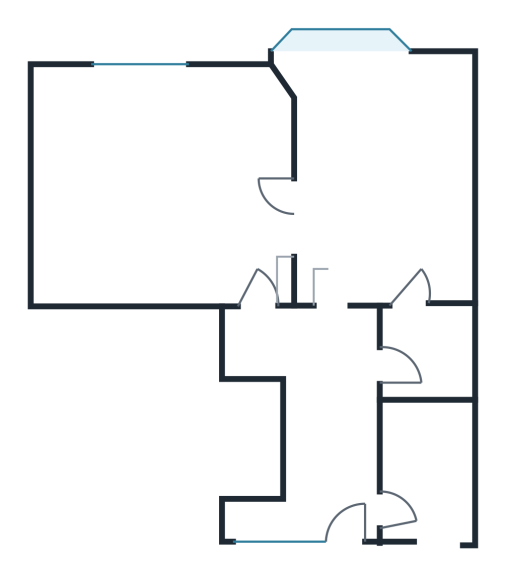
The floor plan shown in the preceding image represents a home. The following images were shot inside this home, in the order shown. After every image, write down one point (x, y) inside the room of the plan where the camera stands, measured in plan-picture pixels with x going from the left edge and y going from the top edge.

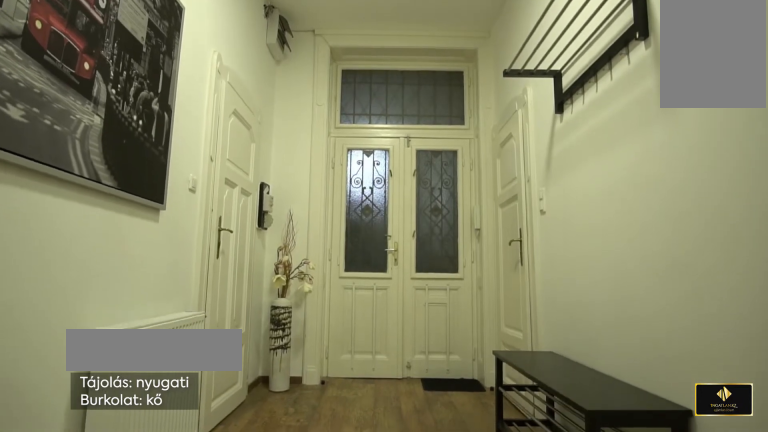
(329, 438)
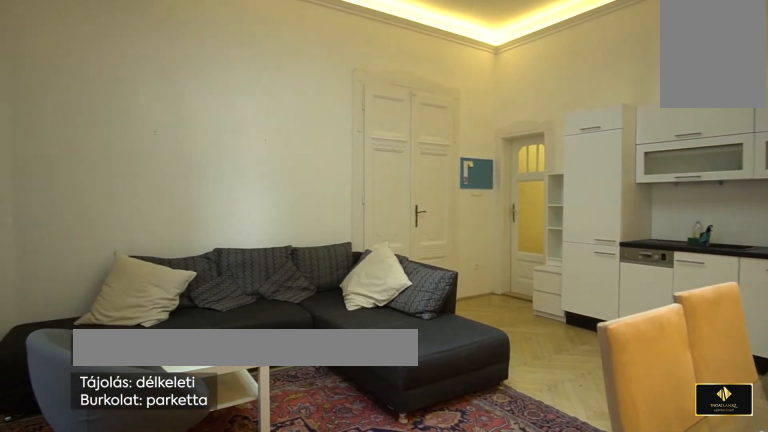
(168, 208)
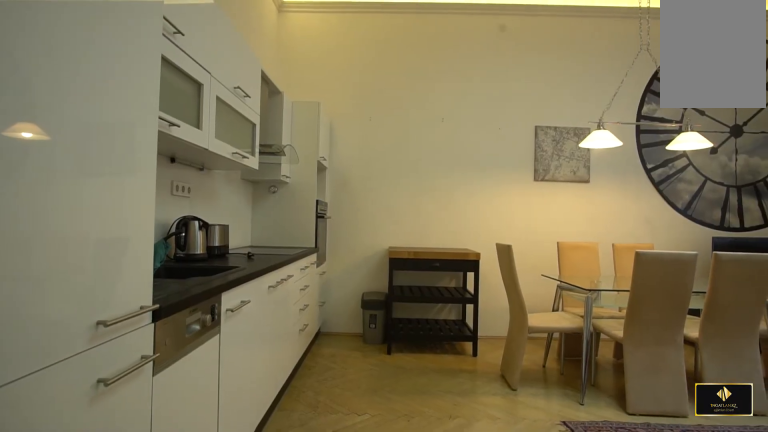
(162, 219)
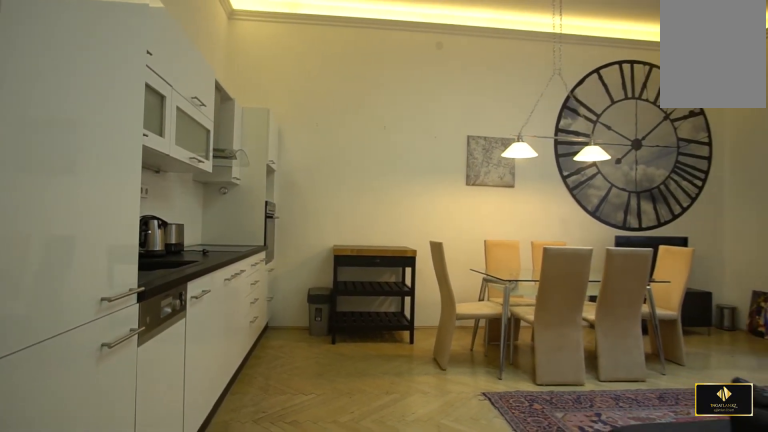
(162, 221)
